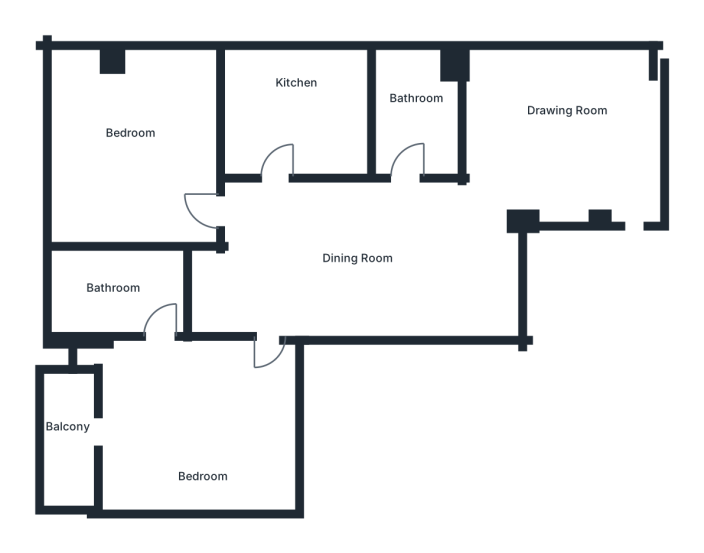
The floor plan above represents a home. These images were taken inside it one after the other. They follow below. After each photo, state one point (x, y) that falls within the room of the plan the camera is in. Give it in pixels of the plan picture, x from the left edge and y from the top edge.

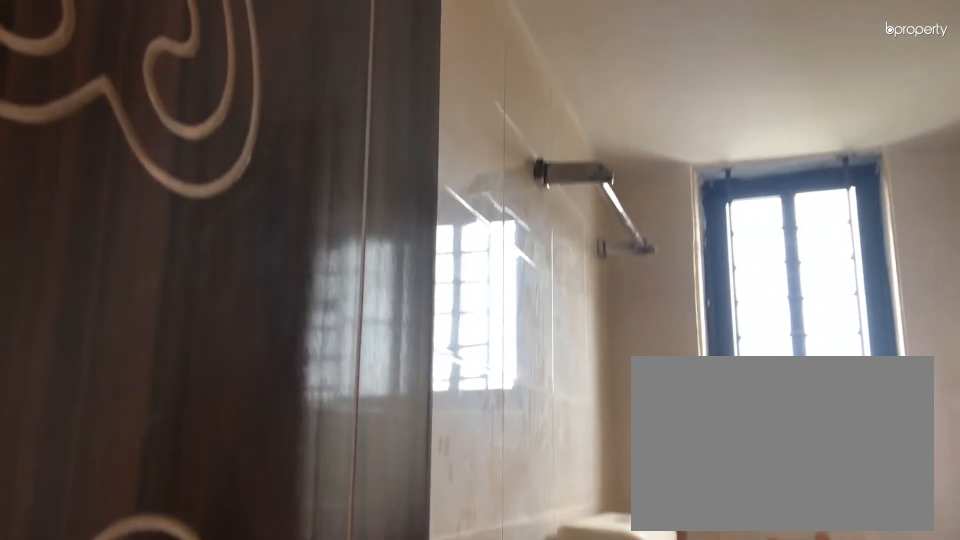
(423, 98)
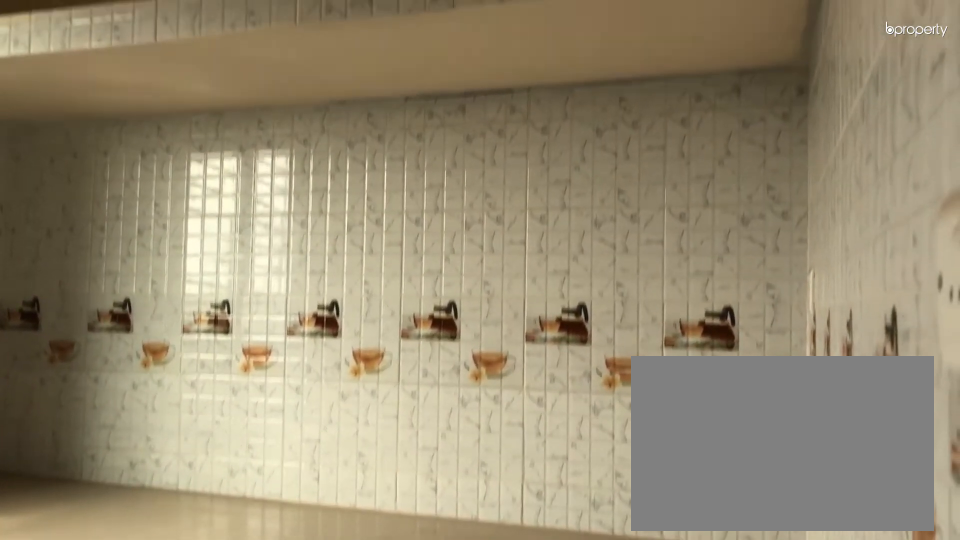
(299, 109)
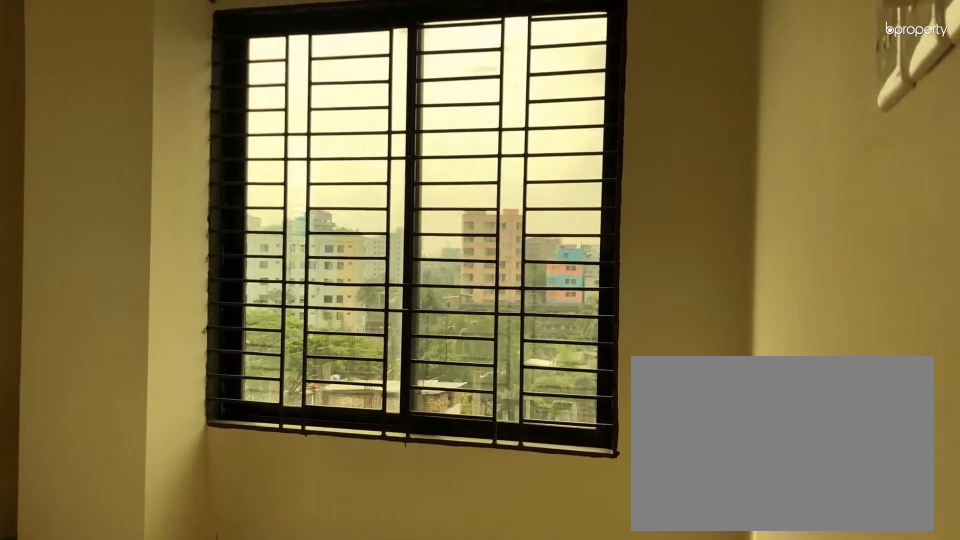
(136, 148)
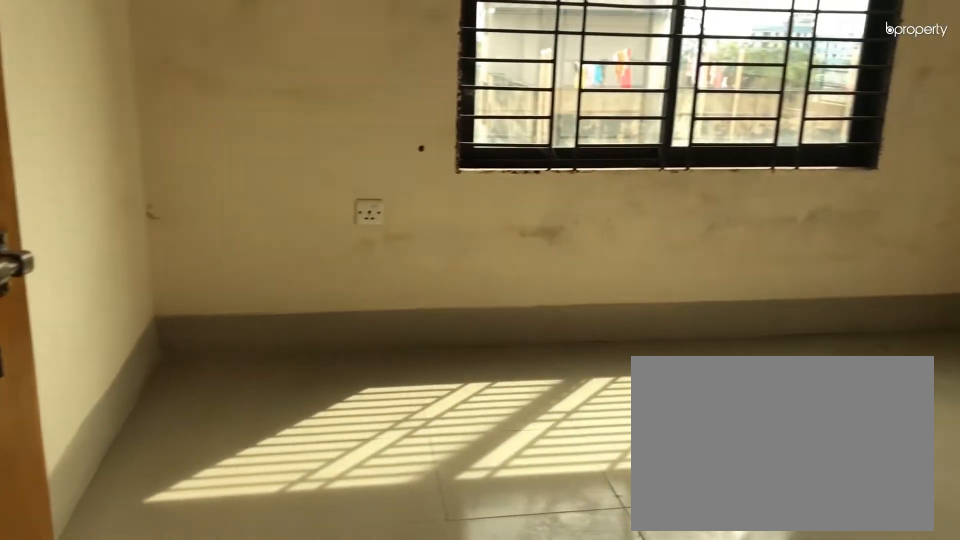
(136, 148)
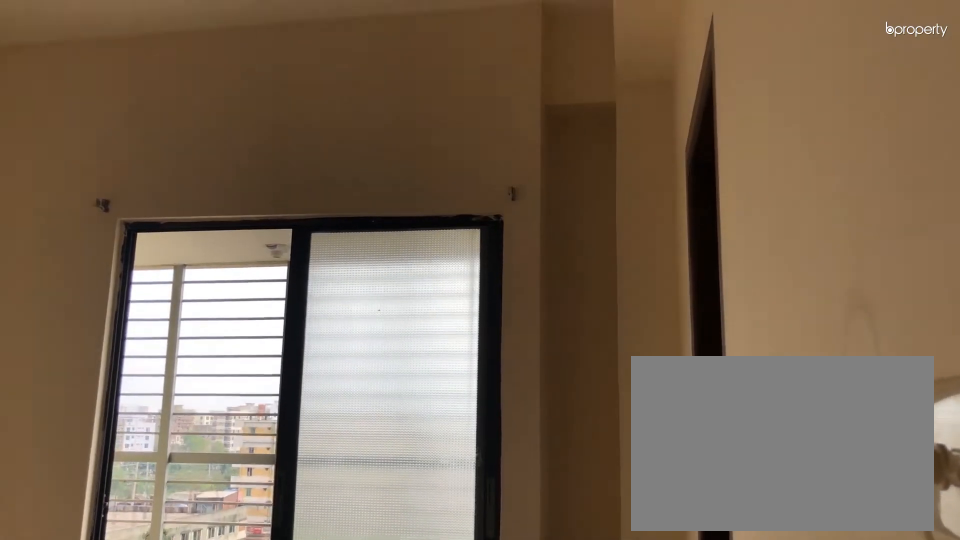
(200, 428)
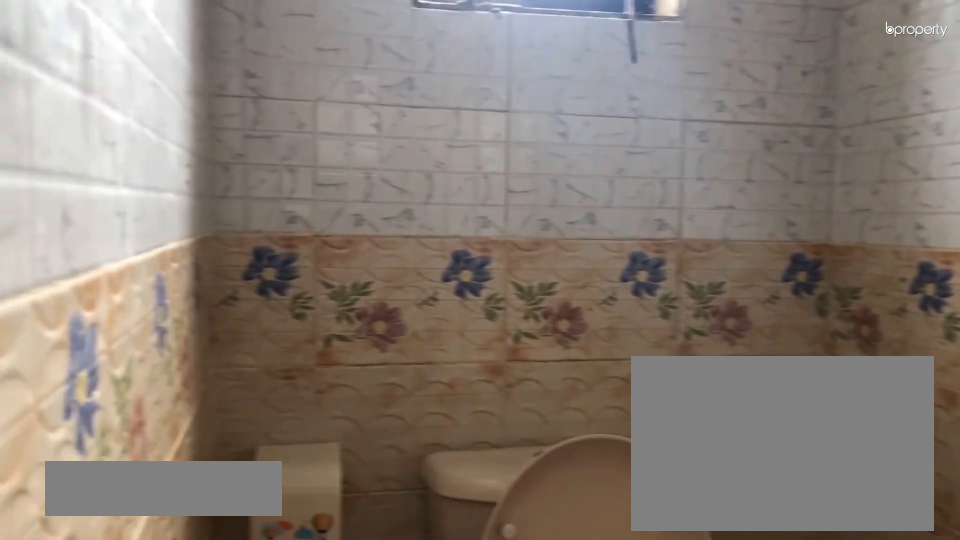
(97, 276)
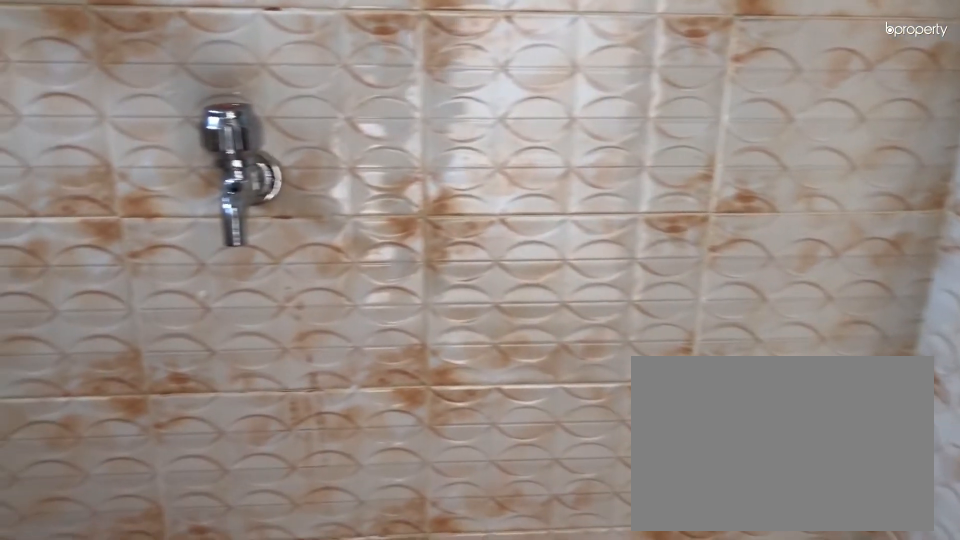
(97, 276)
